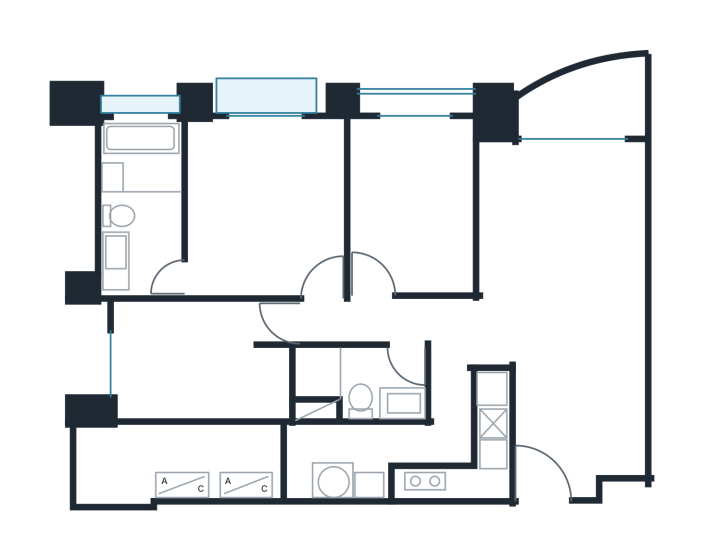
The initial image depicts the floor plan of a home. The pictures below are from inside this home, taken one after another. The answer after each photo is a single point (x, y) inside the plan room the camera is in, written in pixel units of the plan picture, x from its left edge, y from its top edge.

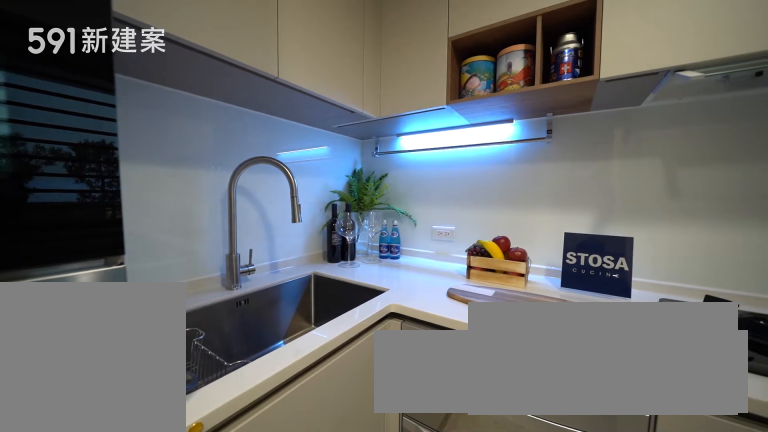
(446, 462)
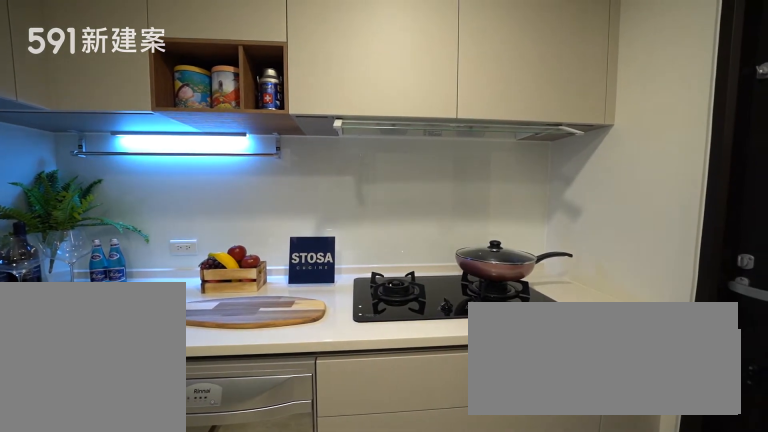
(446, 462)
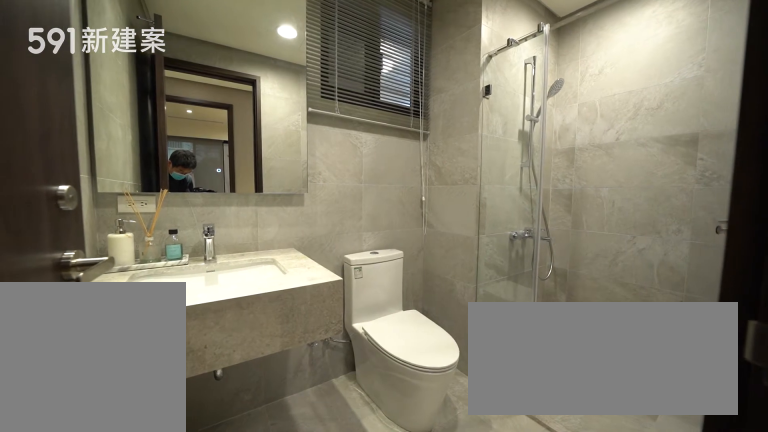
(360, 382)
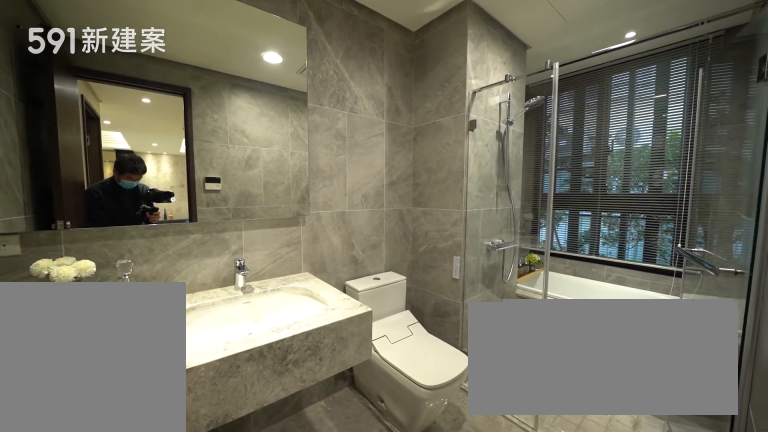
(143, 203)
